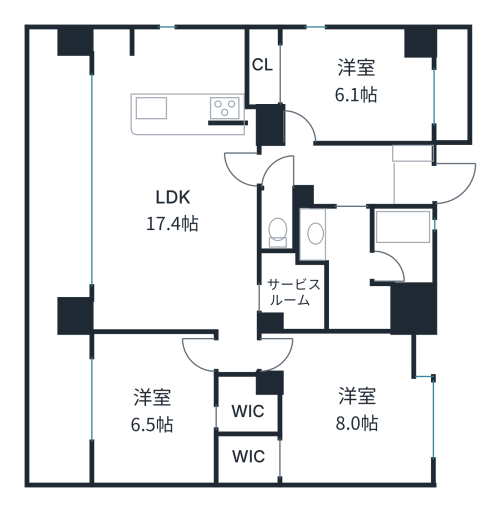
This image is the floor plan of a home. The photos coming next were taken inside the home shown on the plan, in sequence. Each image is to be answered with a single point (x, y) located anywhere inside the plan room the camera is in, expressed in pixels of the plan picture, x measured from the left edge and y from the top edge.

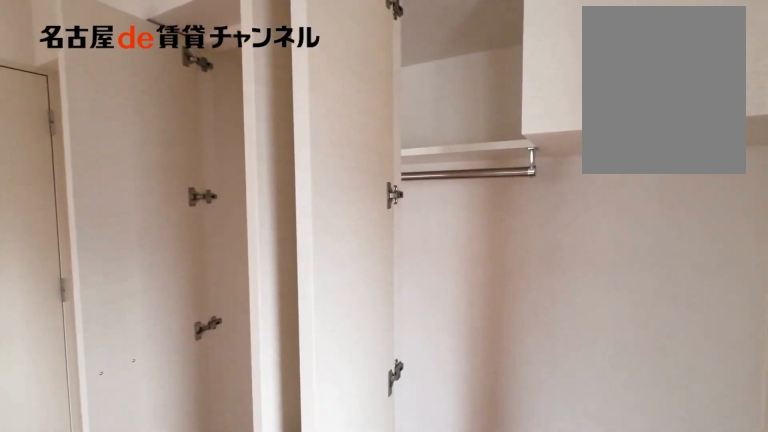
(339, 85)
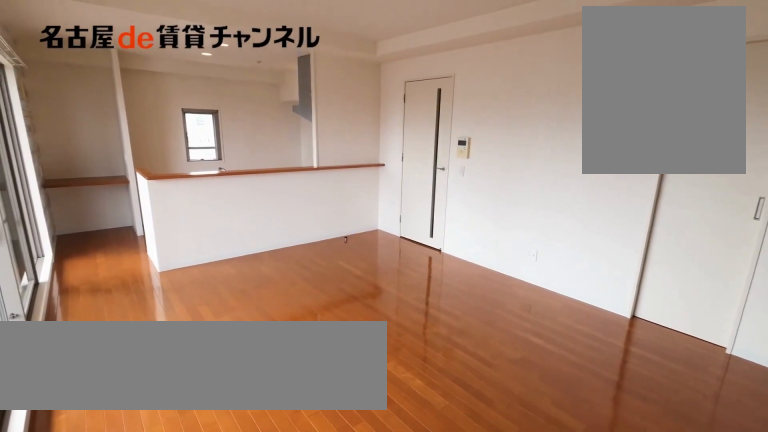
(172, 179)
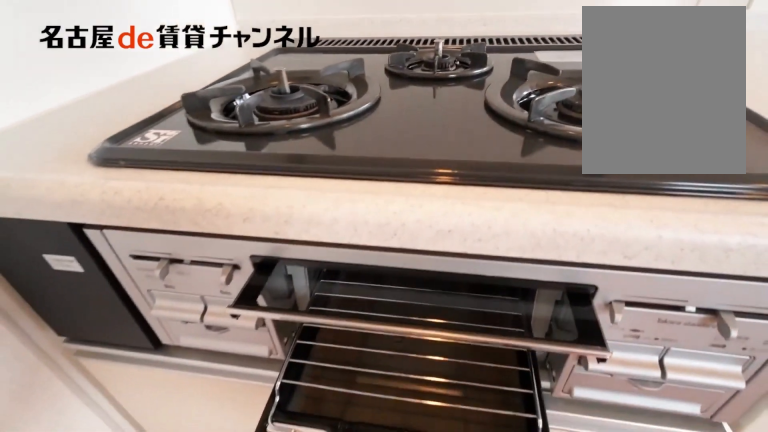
(172, 179)
